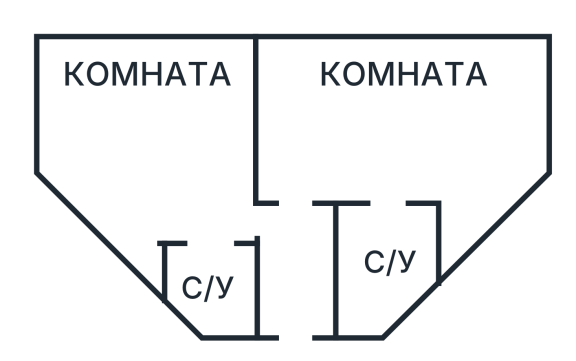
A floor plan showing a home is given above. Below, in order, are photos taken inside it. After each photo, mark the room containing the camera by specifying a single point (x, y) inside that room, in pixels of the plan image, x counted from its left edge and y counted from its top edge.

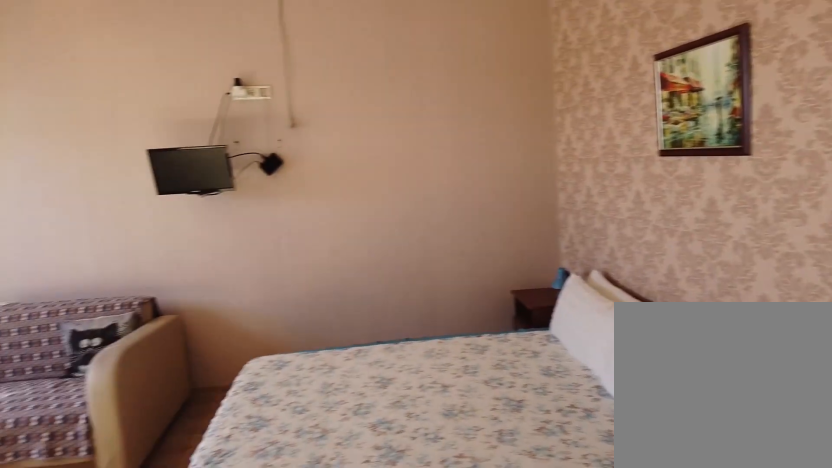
(188, 193)
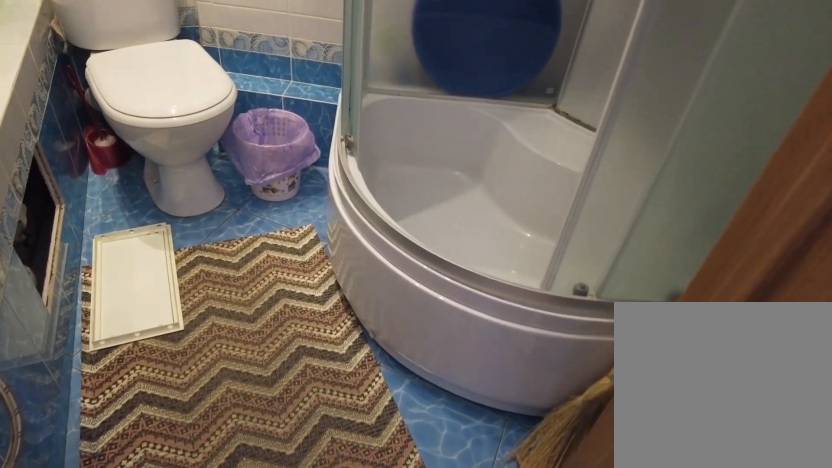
(222, 275)
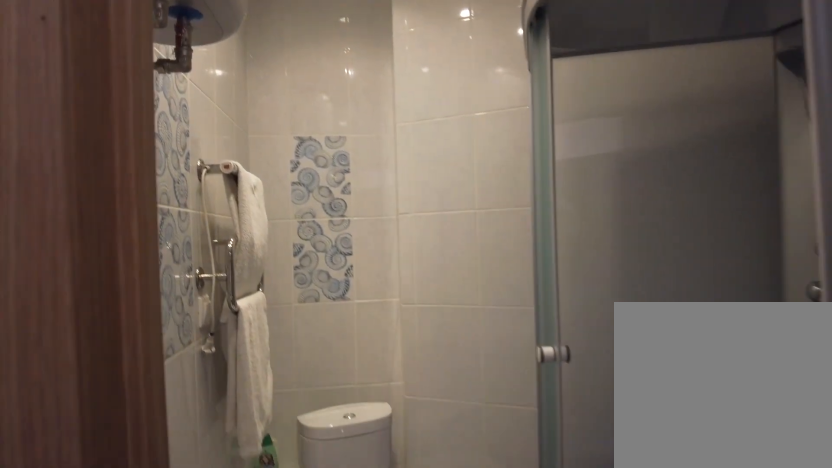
(222, 275)
